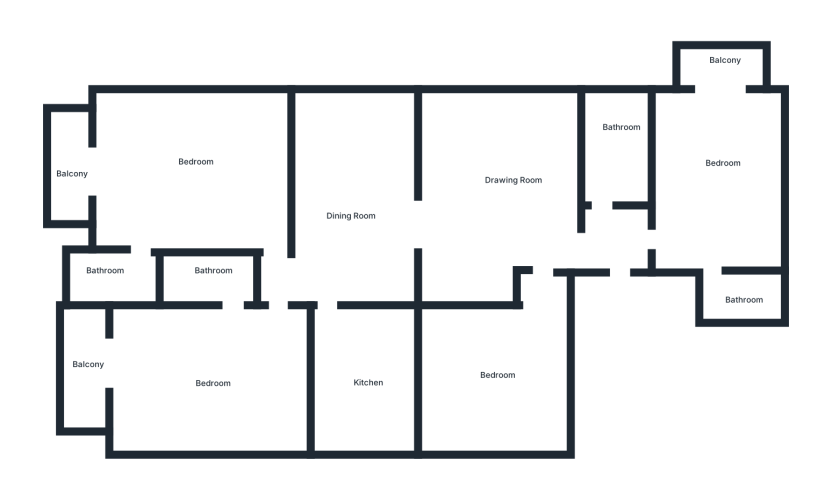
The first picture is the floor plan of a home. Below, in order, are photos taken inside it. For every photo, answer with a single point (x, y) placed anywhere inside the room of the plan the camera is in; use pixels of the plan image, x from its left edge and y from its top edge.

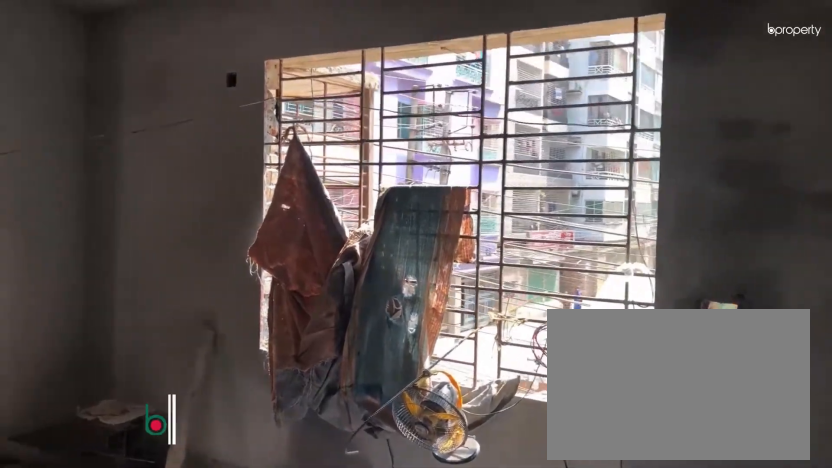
(197, 164)
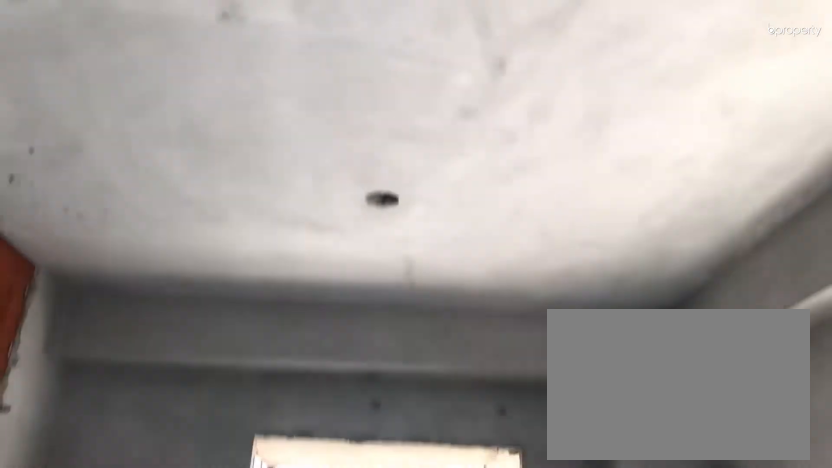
(184, 180)
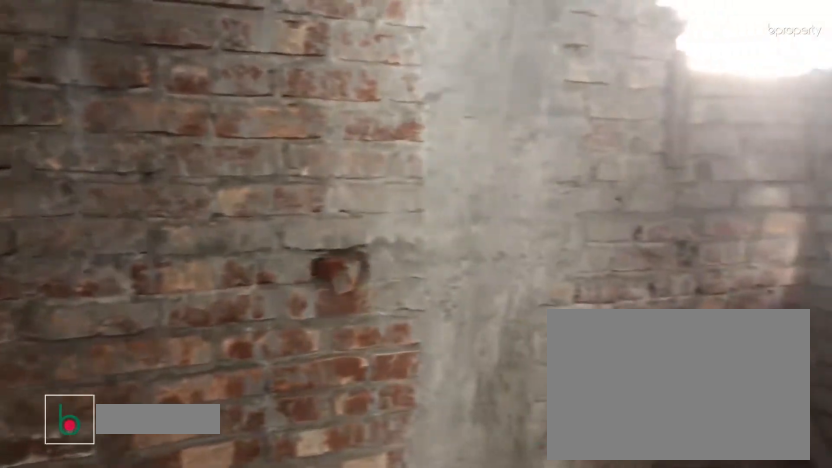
(127, 282)
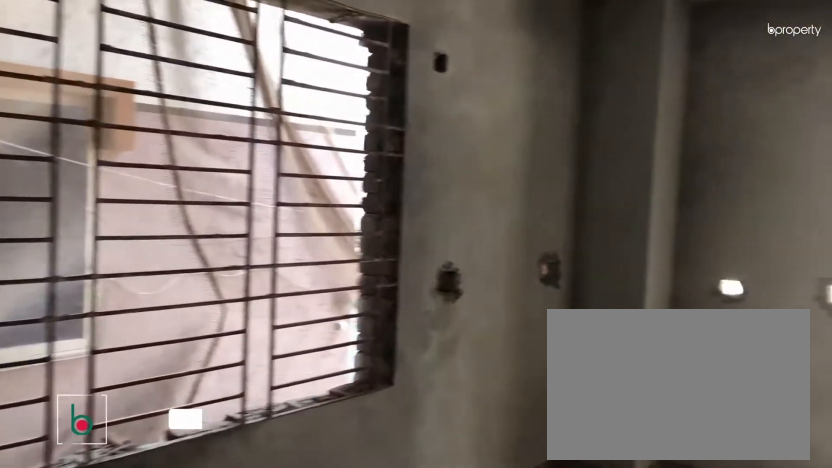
(191, 387)
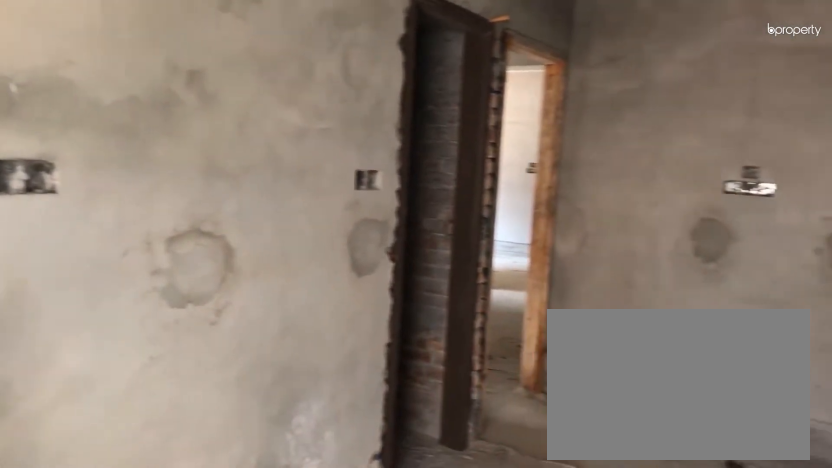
(191, 387)
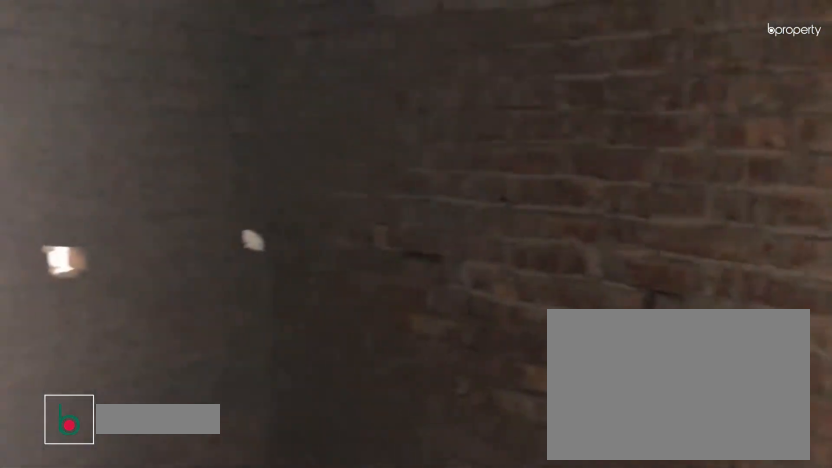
(214, 280)
